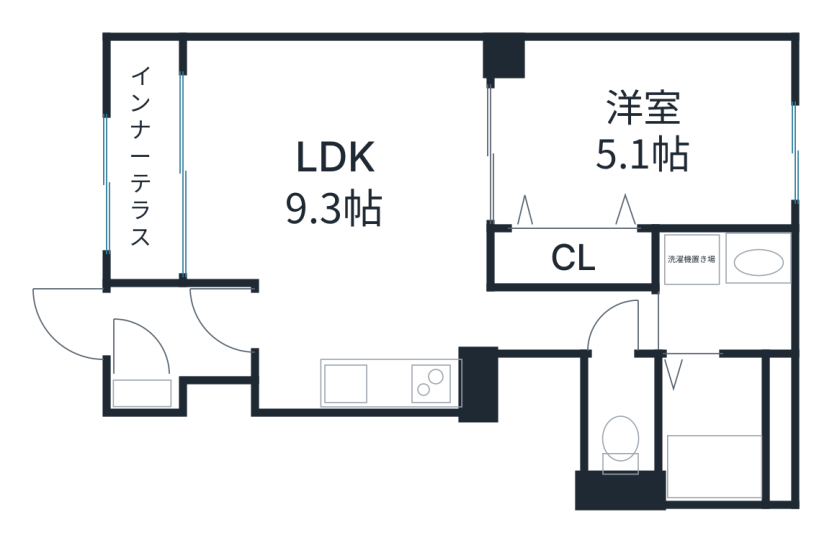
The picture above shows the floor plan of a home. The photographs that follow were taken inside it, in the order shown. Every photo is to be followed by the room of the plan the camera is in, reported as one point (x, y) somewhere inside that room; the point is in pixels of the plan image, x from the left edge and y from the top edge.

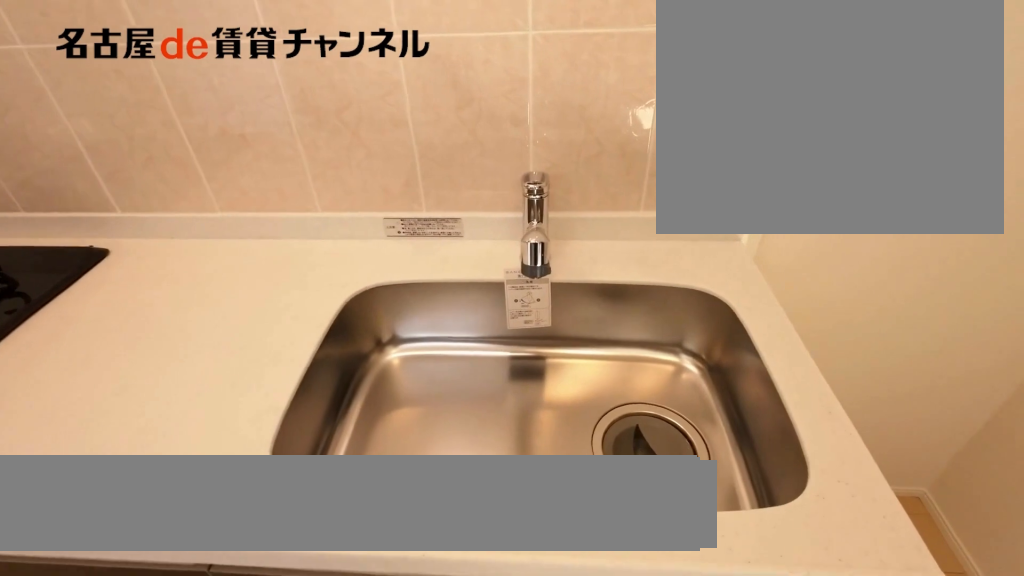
(403, 382)
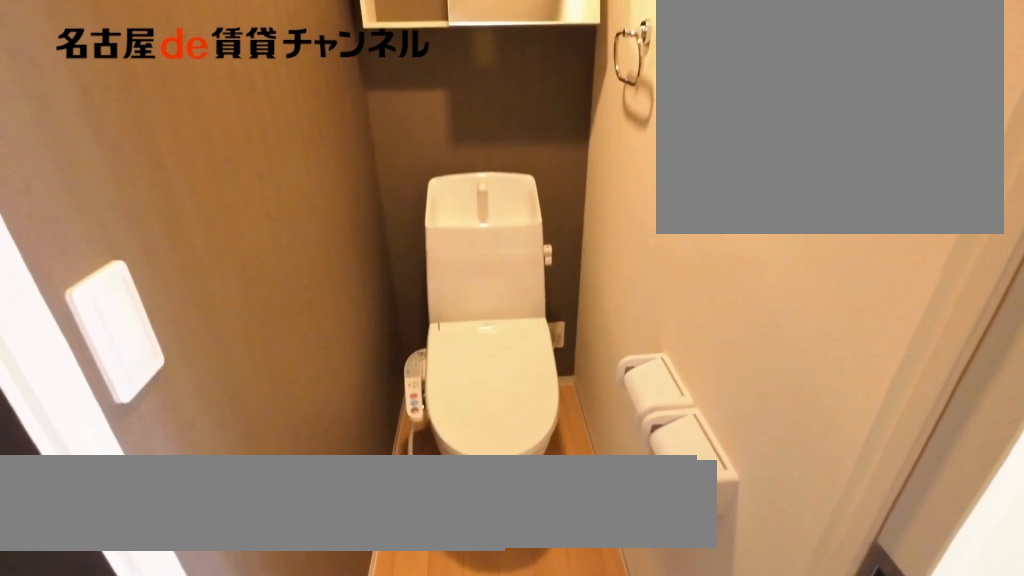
(619, 417)
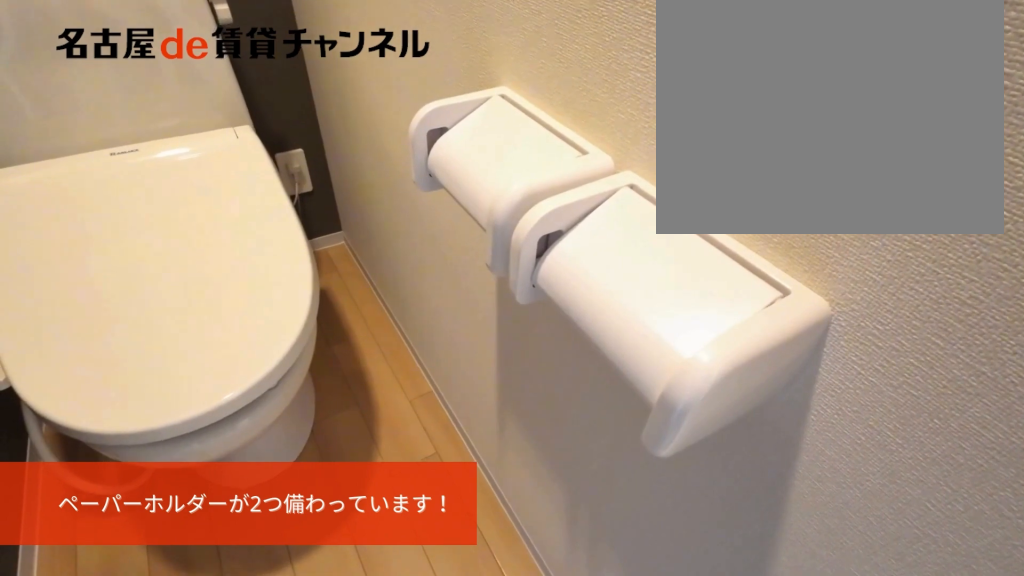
(619, 417)
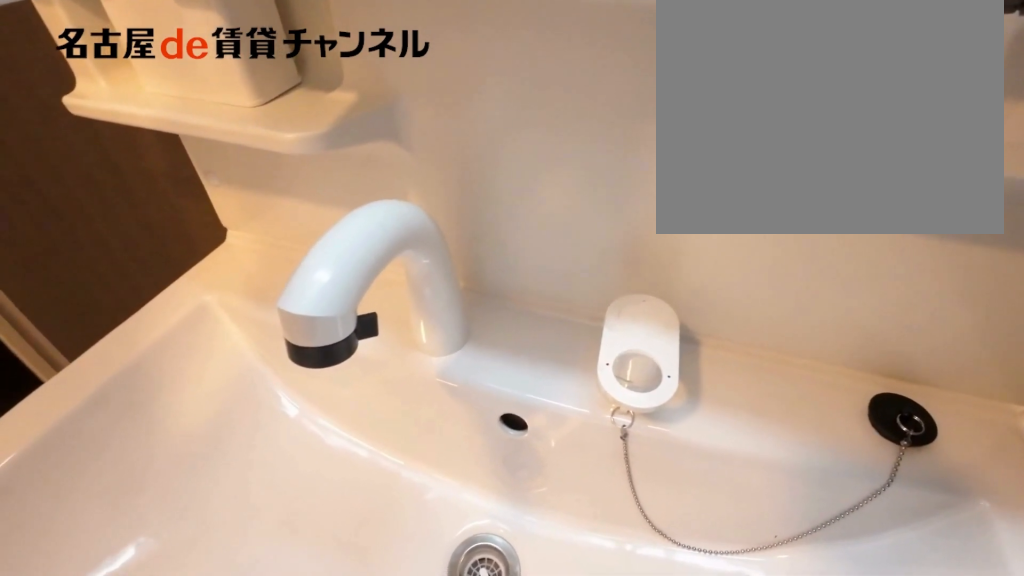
(723, 290)
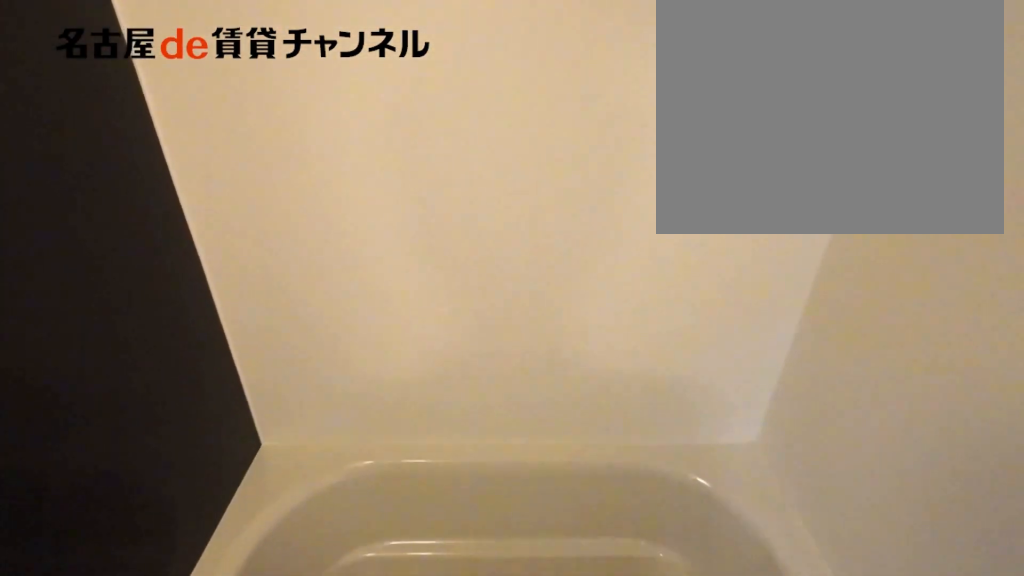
(723, 426)
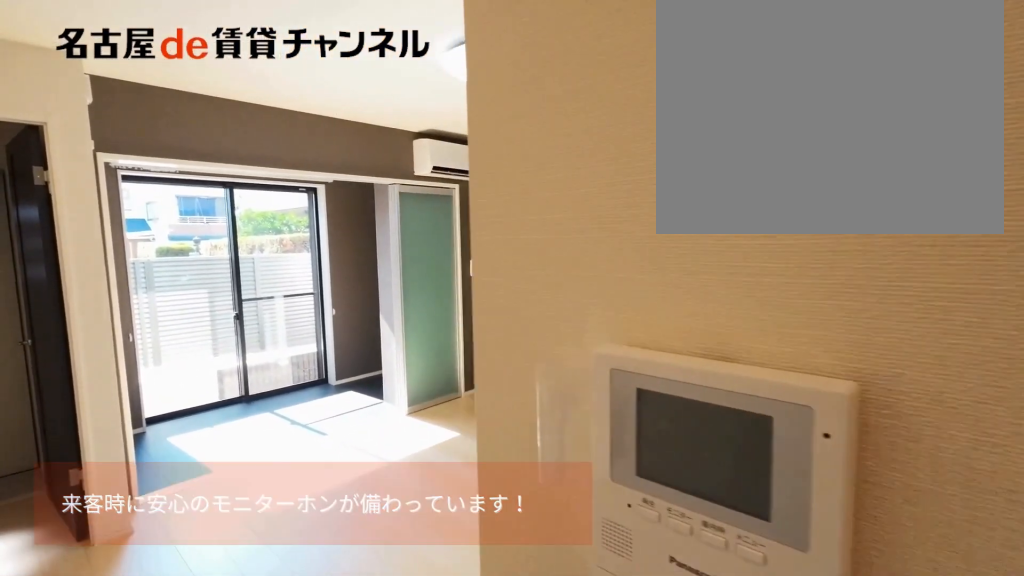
(346, 216)
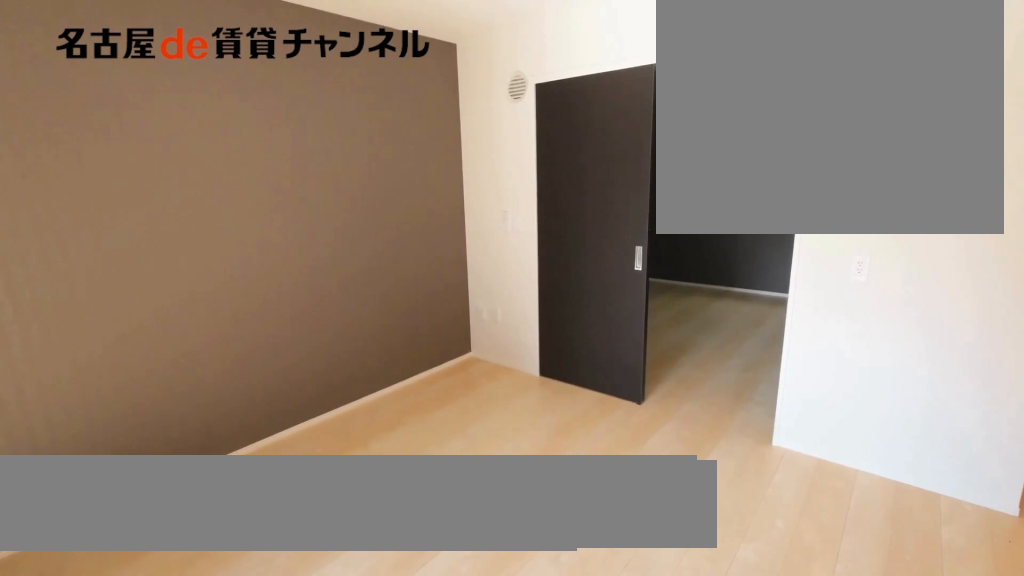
(346, 216)
